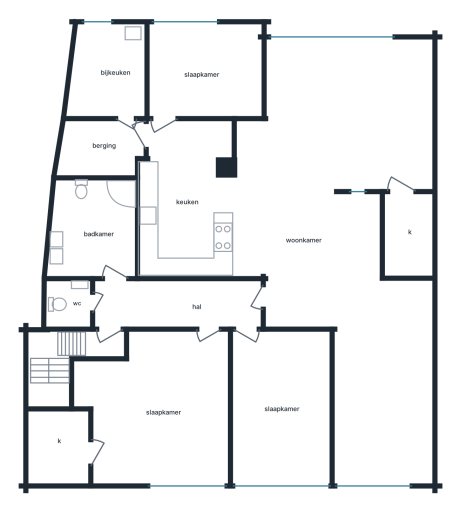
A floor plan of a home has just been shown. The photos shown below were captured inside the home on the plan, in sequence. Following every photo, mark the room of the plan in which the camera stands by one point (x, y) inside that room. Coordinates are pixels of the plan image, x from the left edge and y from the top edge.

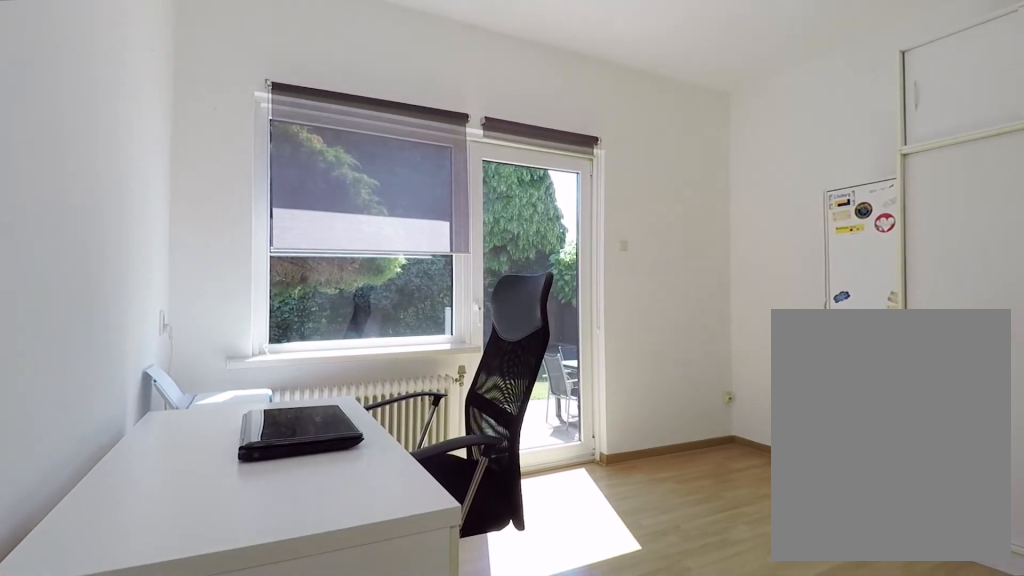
(205, 72)
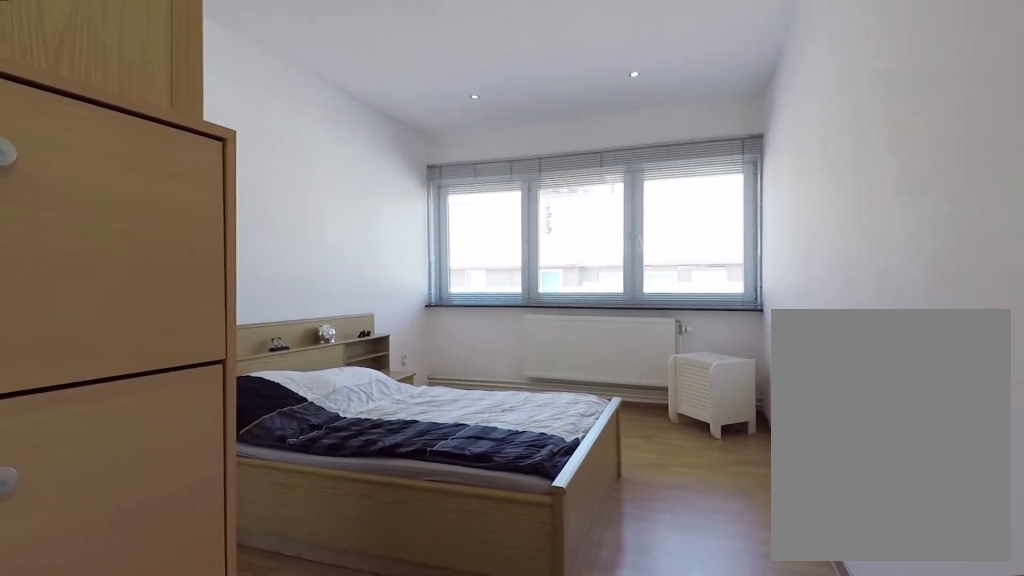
(281, 407)
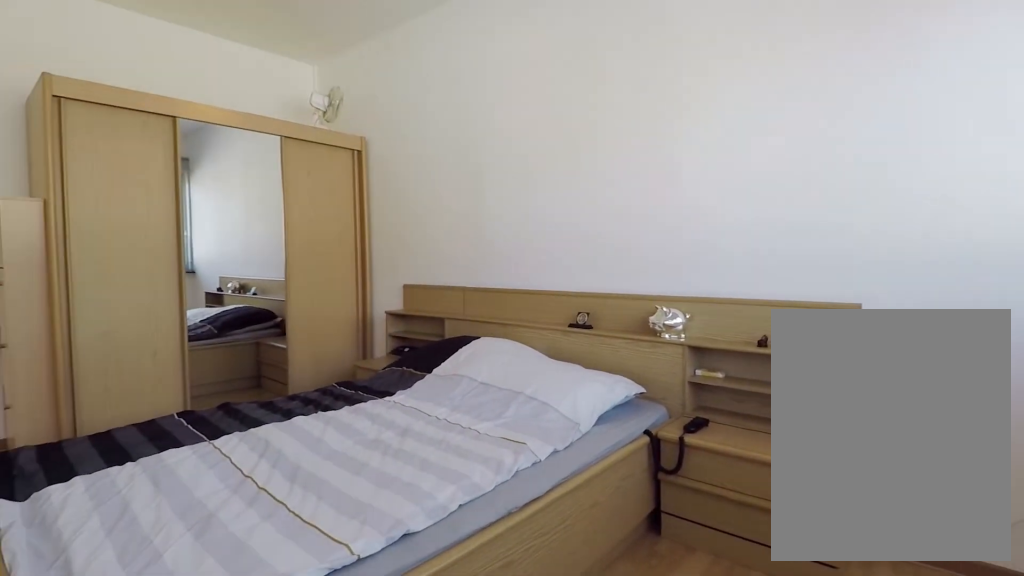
(281, 407)
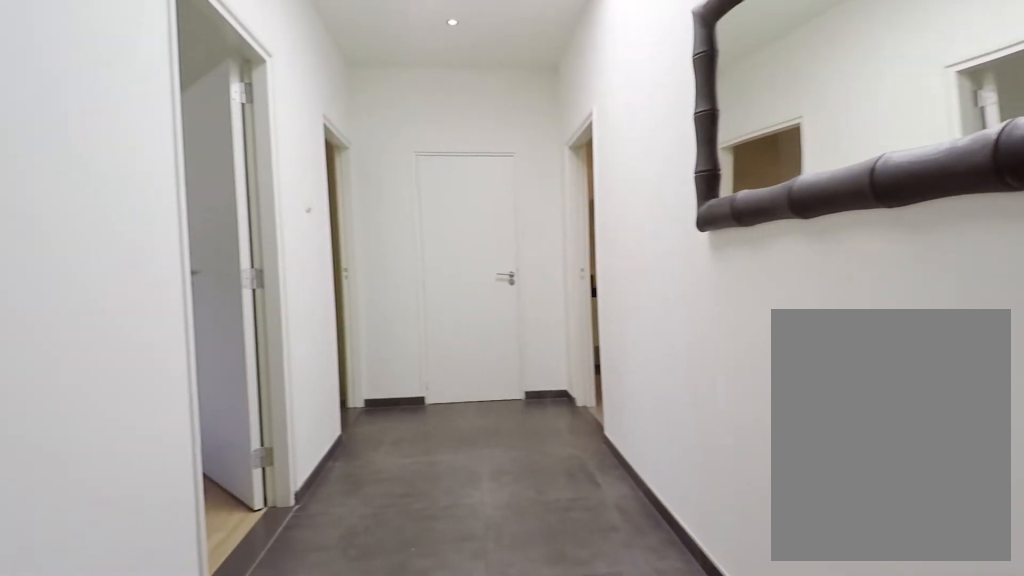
(169, 308)
